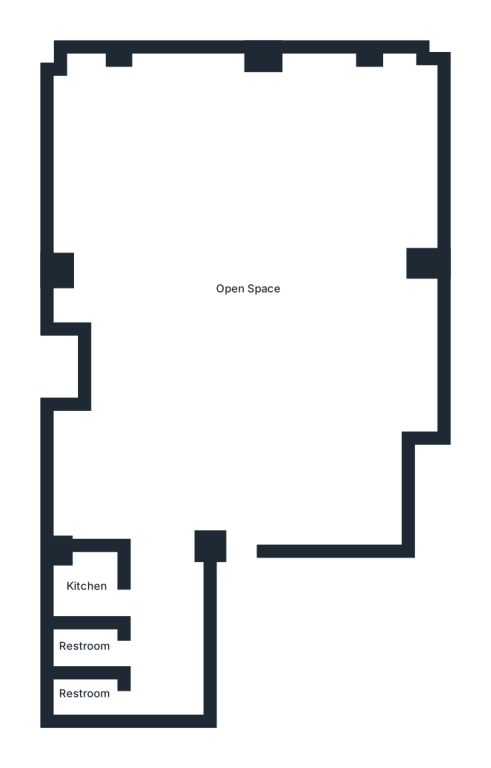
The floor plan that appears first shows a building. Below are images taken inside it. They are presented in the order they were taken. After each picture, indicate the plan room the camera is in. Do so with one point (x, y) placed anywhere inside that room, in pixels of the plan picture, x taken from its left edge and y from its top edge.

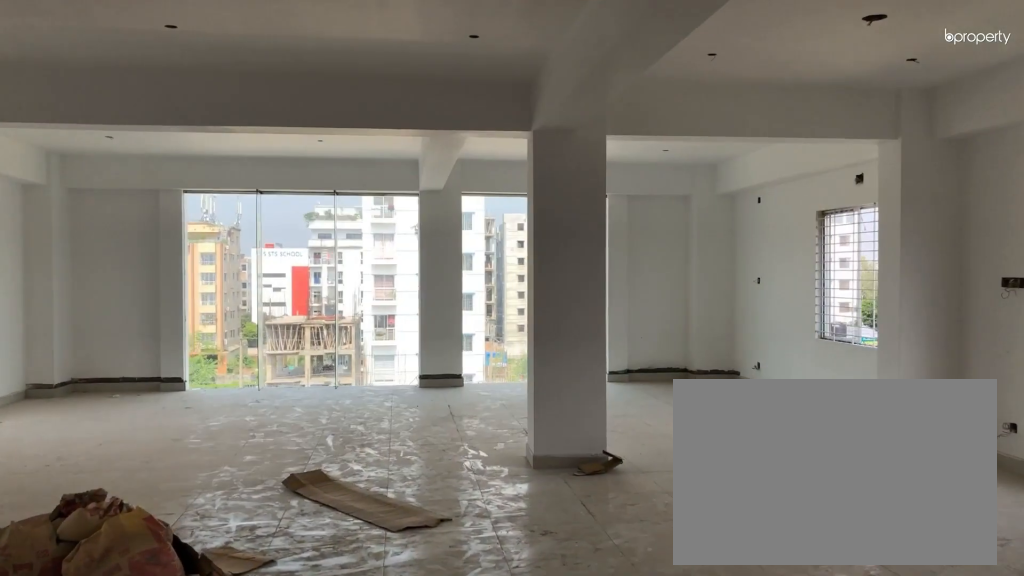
(242, 503)
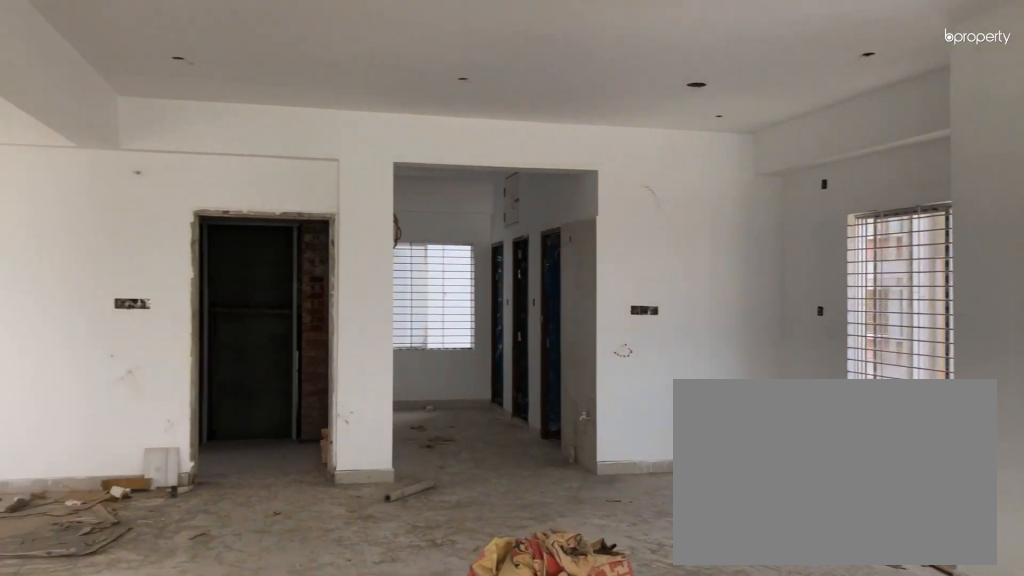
(248, 292)
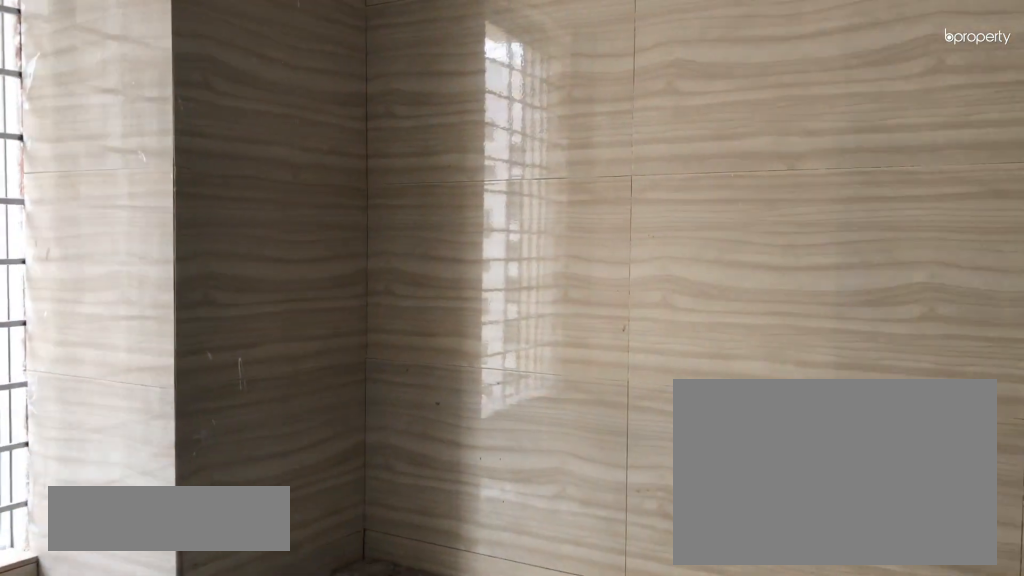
(84, 588)
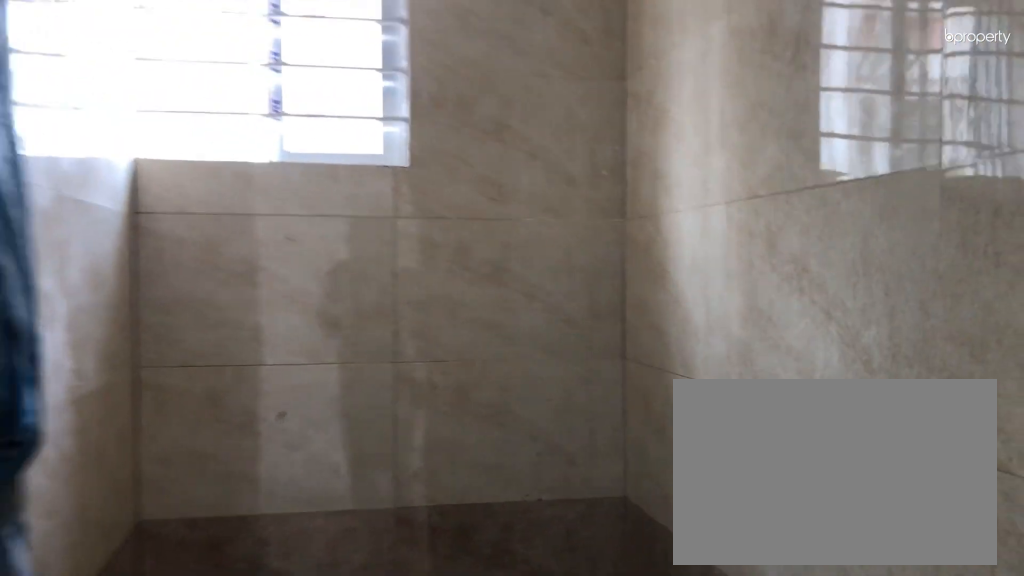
(85, 645)
